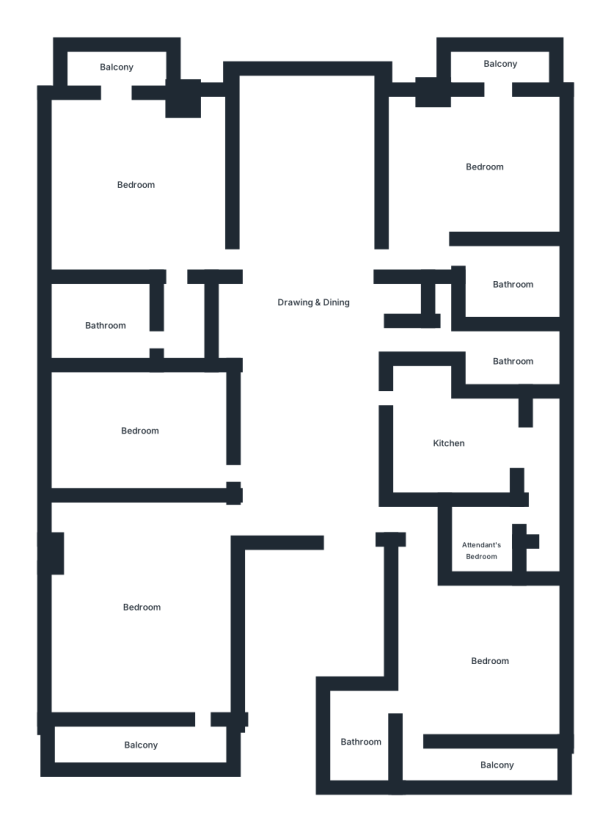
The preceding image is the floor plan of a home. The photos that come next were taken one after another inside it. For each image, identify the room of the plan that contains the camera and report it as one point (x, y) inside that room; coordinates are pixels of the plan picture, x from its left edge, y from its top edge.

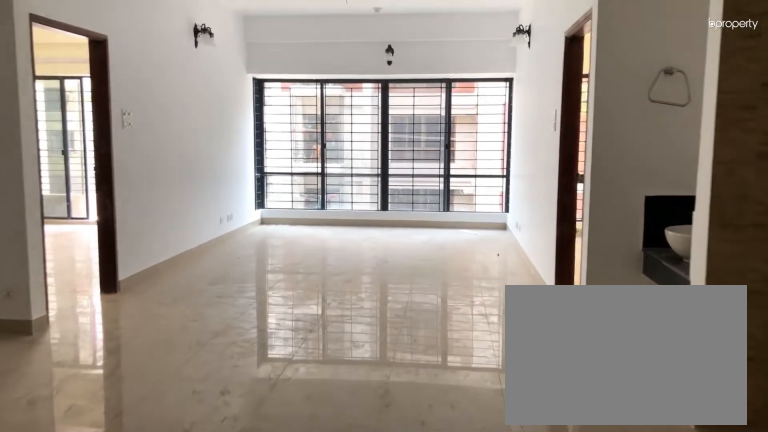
(306, 341)
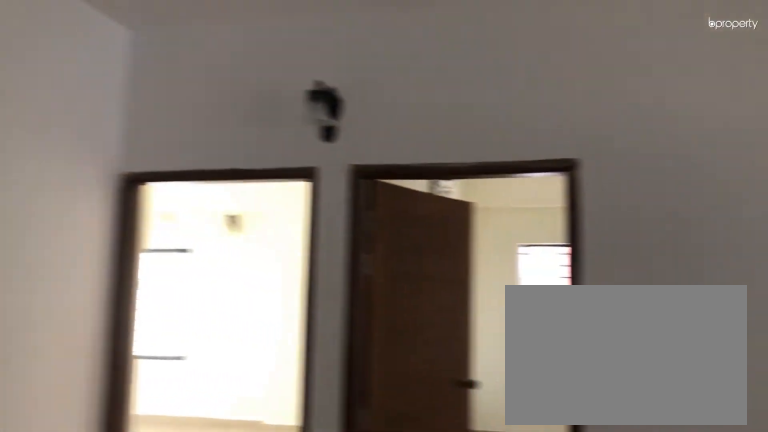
(306, 341)
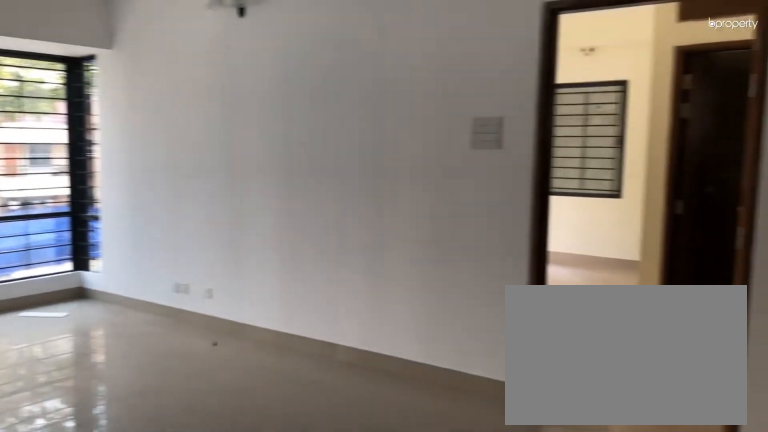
(303, 214)
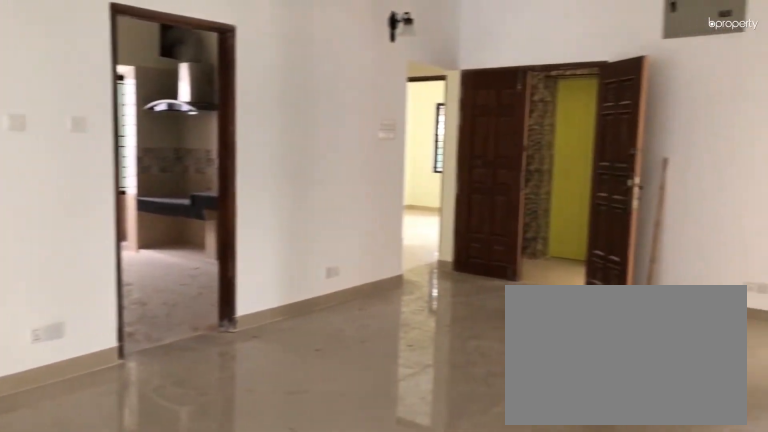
(309, 376)
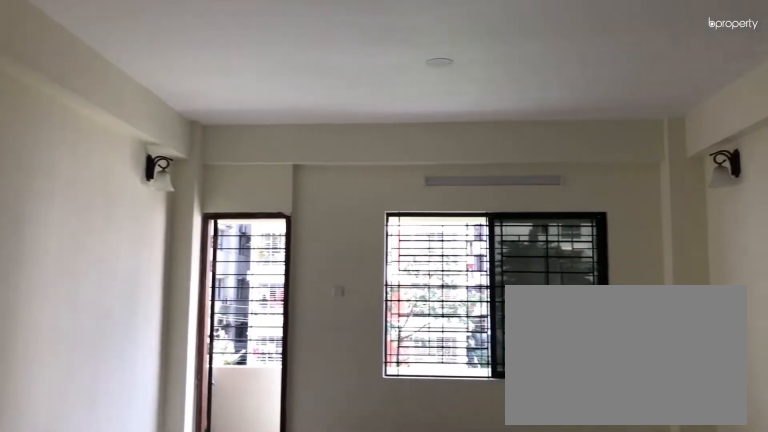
(141, 603)
